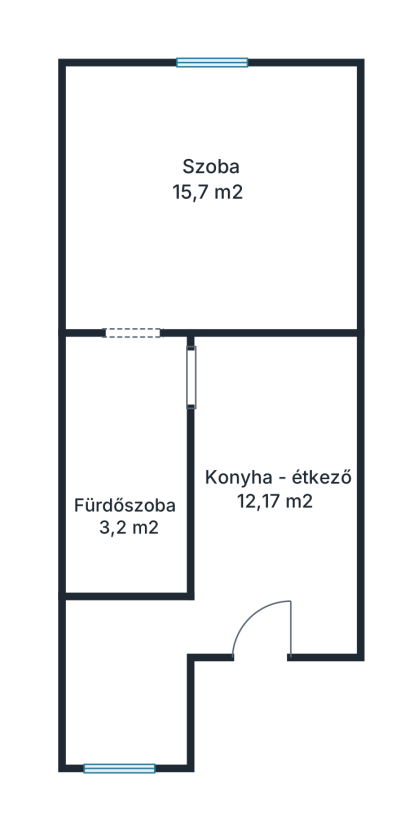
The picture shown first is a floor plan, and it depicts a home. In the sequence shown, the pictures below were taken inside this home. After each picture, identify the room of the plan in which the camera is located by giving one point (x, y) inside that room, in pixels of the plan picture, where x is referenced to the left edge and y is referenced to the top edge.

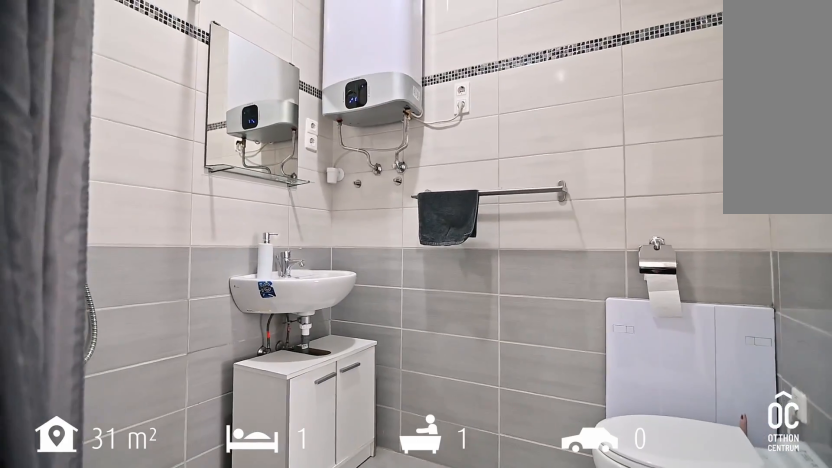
(122, 459)
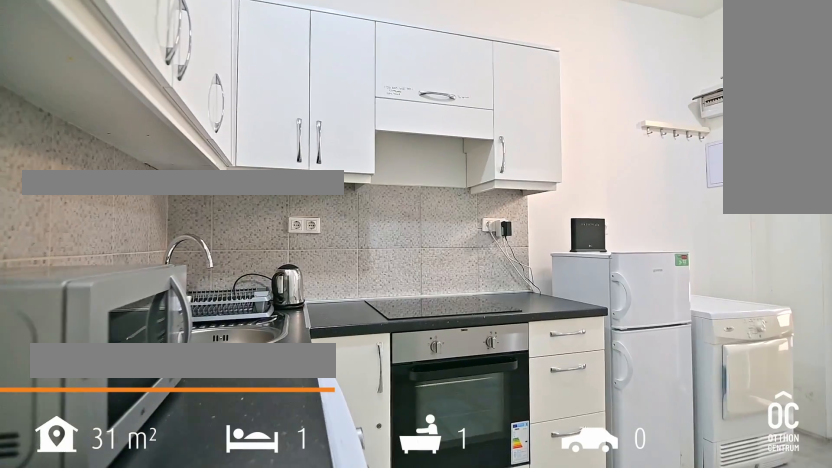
(273, 503)
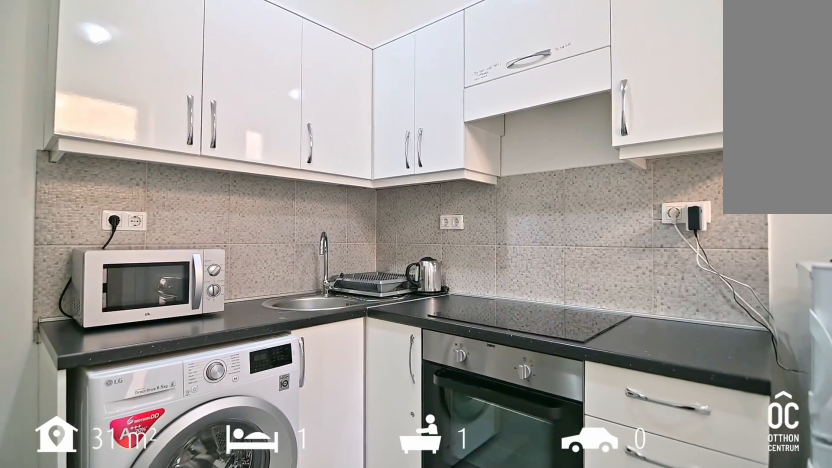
(273, 503)
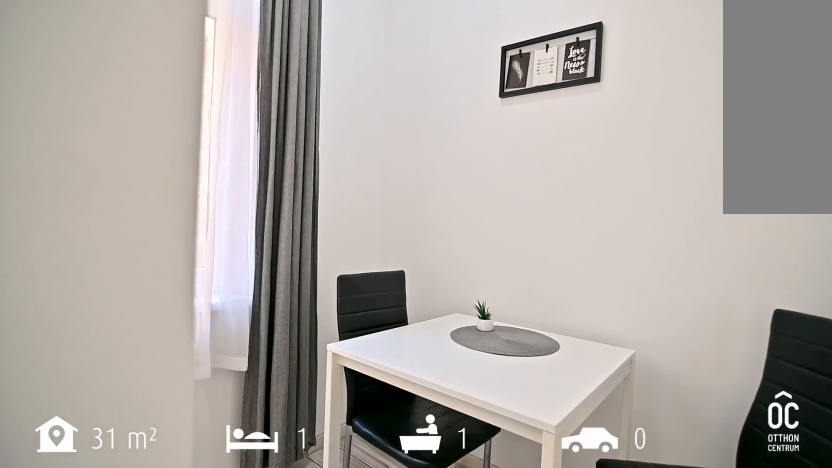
(124, 679)
